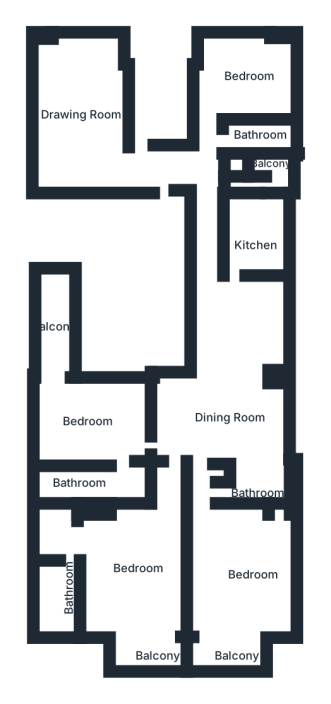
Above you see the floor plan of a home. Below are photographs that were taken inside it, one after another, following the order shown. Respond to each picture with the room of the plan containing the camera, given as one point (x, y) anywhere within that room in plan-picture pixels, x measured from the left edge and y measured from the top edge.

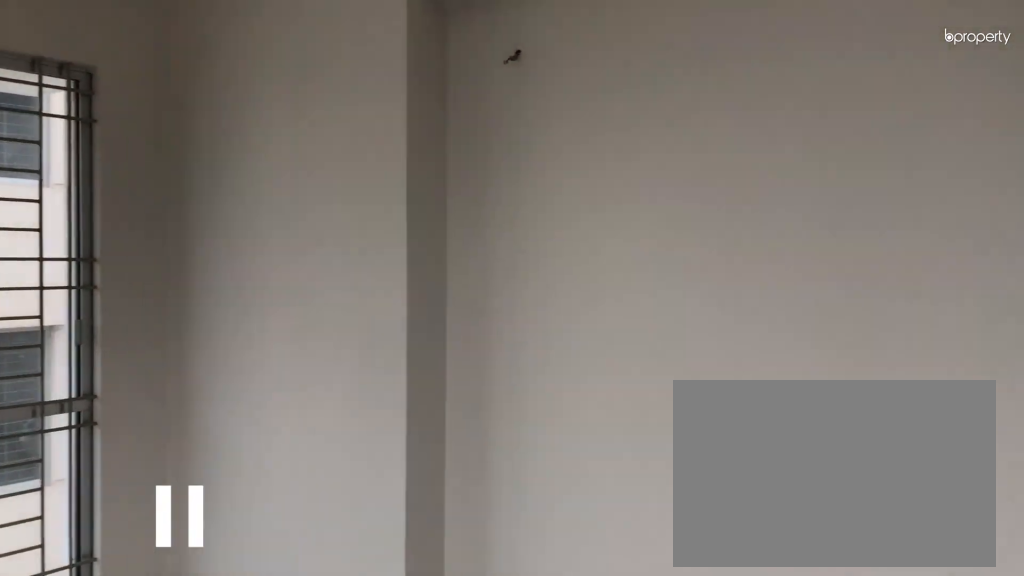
(82, 132)
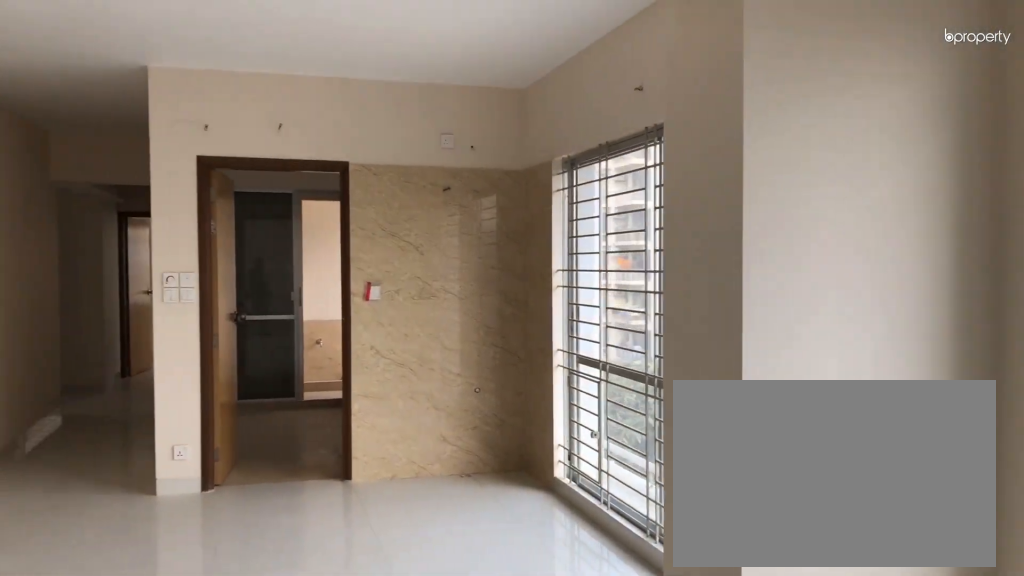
(216, 385)
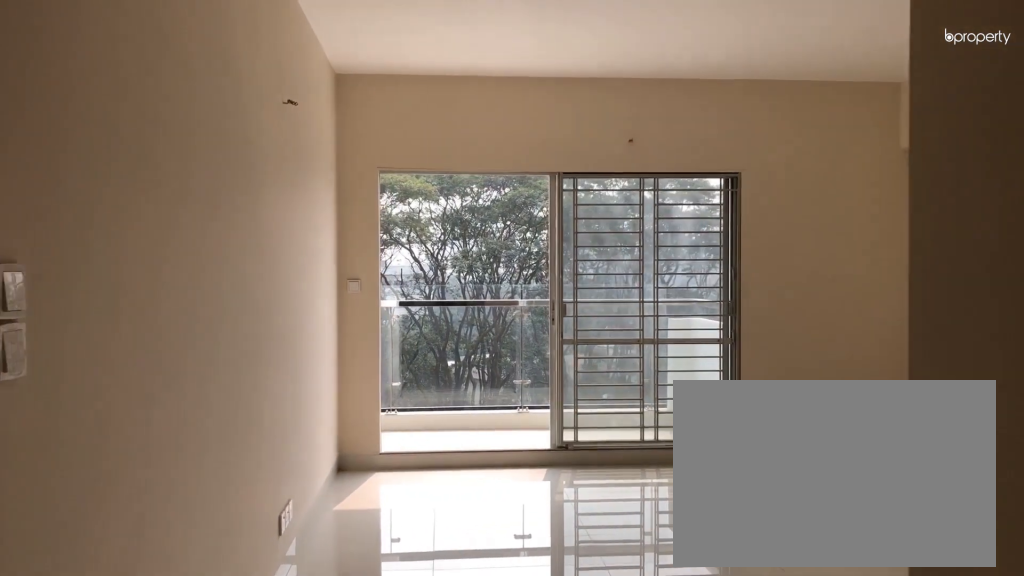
(131, 580)
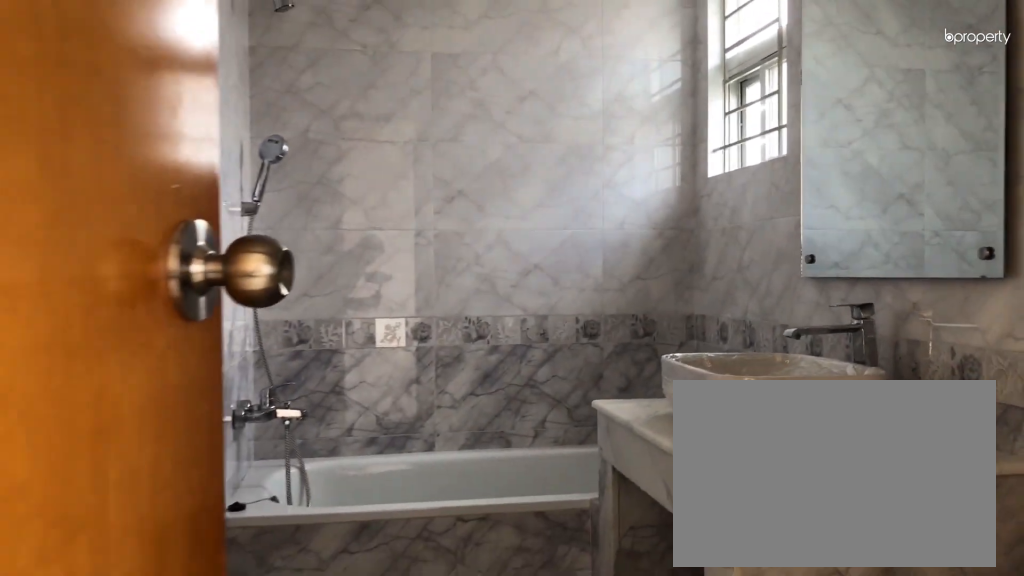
(68, 595)
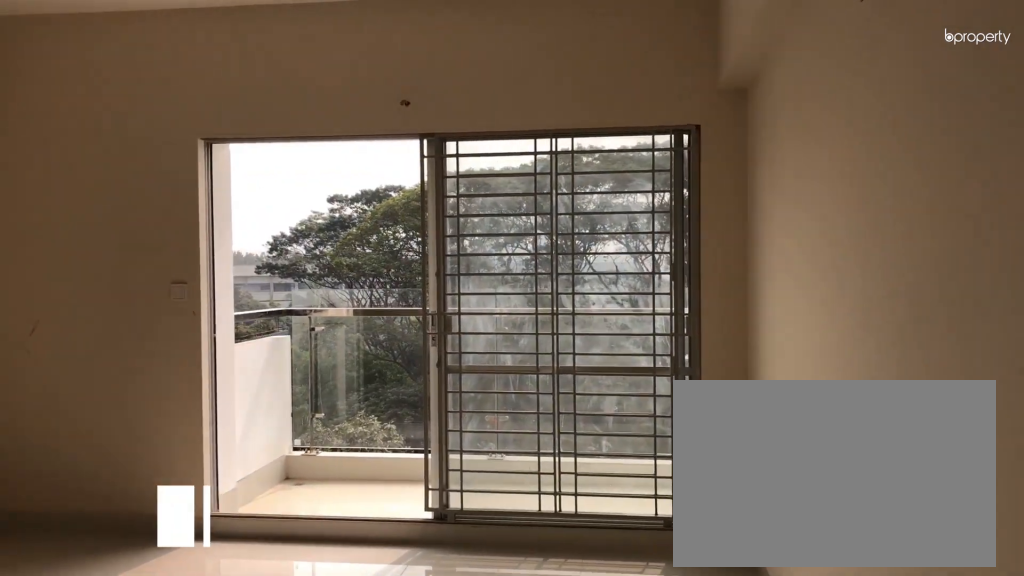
(229, 581)
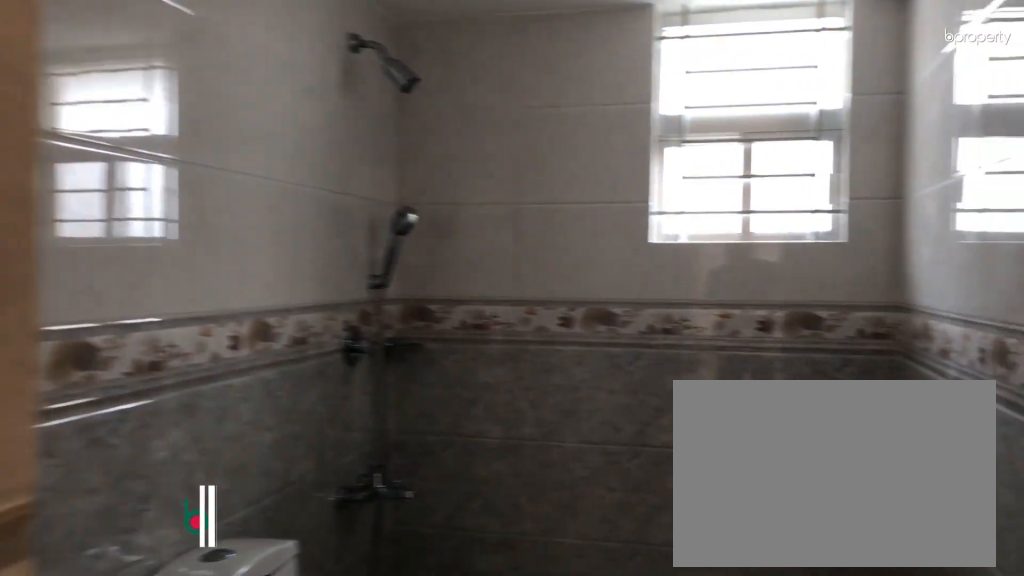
(241, 496)
